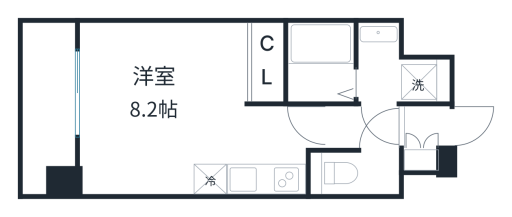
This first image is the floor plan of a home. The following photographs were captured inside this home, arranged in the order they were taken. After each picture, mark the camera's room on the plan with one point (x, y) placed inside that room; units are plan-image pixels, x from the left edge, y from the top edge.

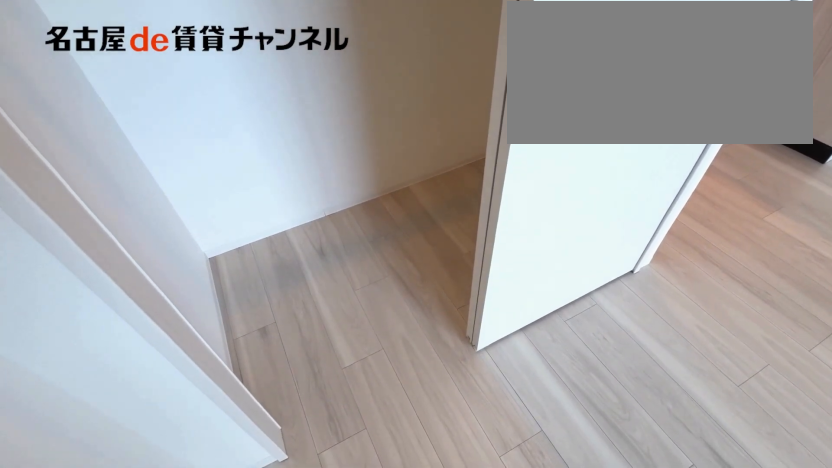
(268, 62)
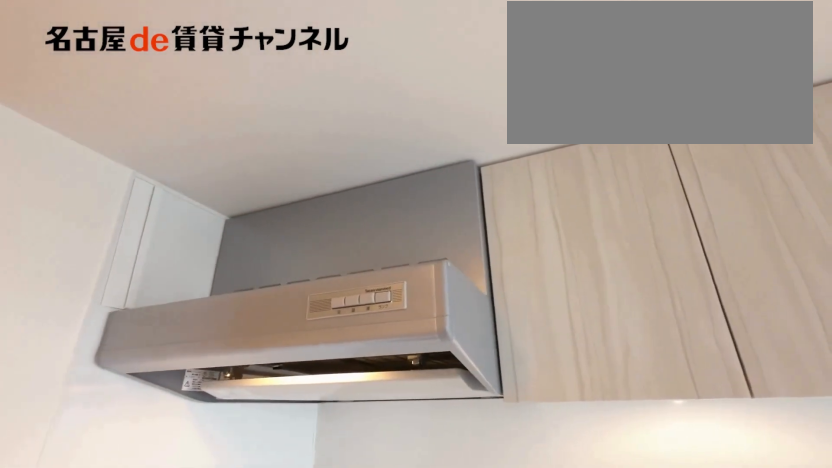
(266, 179)
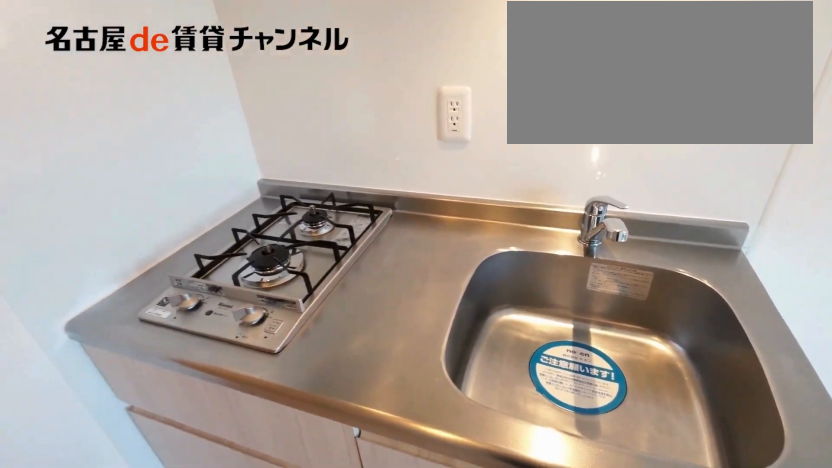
(266, 179)
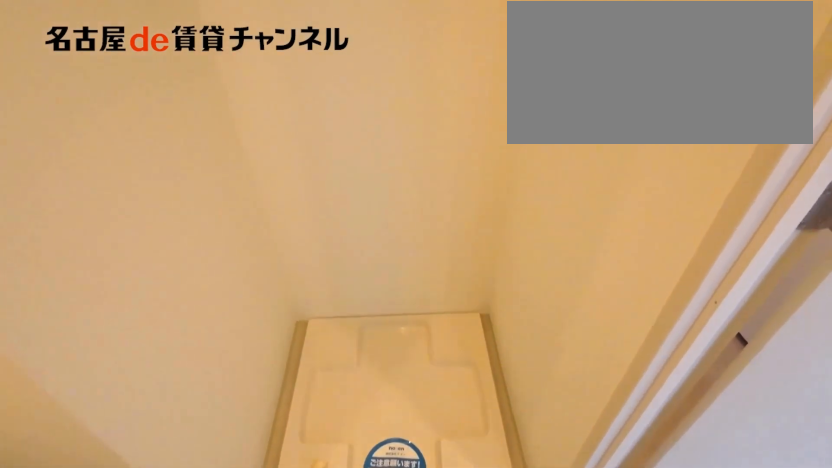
(396, 69)
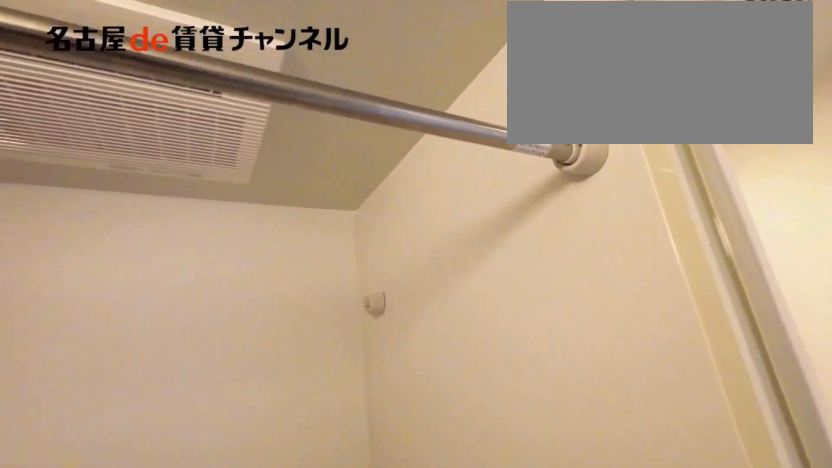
(321, 62)
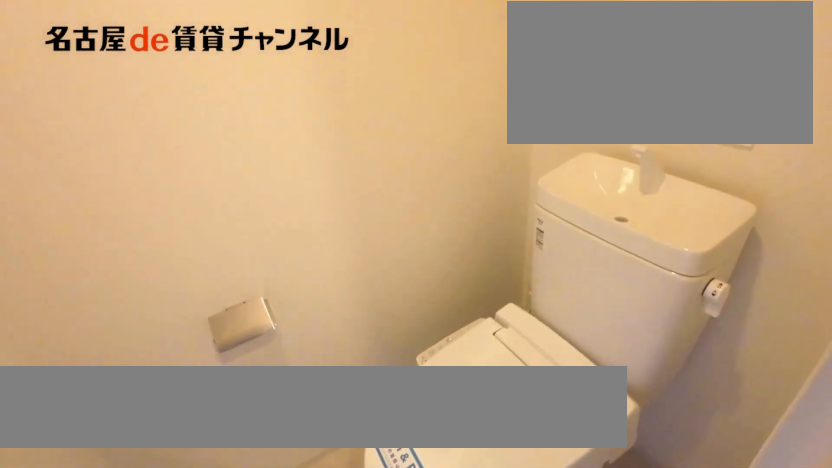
(355, 173)
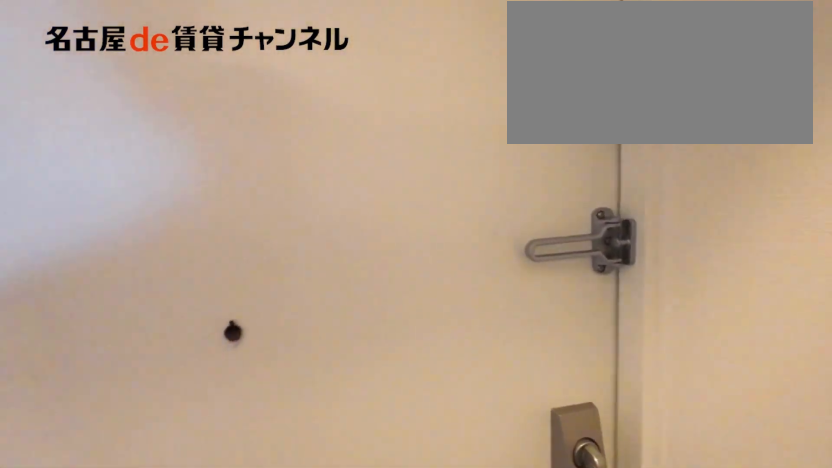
(426, 128)
